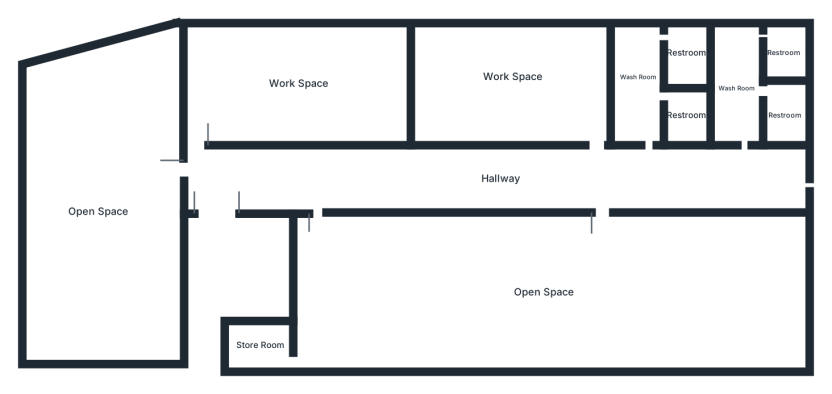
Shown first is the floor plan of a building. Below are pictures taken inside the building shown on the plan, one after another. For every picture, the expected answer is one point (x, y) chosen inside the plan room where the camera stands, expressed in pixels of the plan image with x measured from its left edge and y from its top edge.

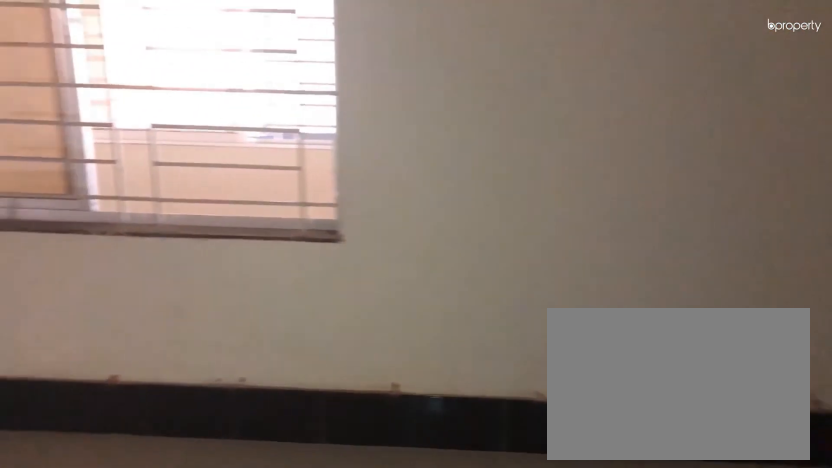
(509, 76)
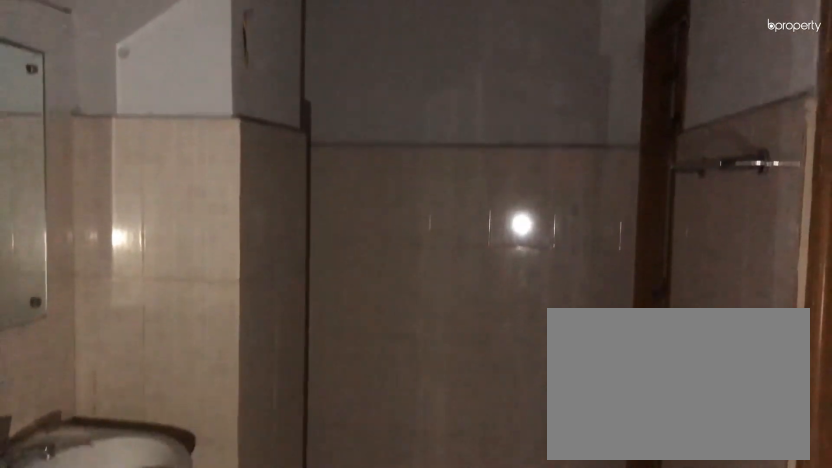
(638, 76)
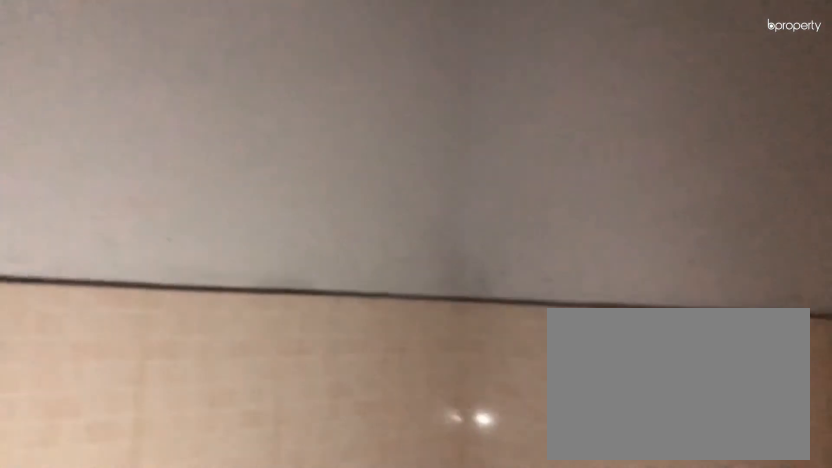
(686, 49)
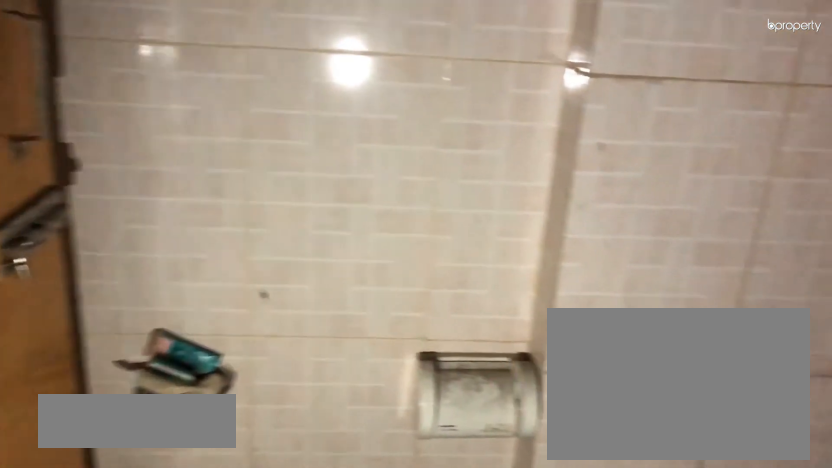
(785, 49)
